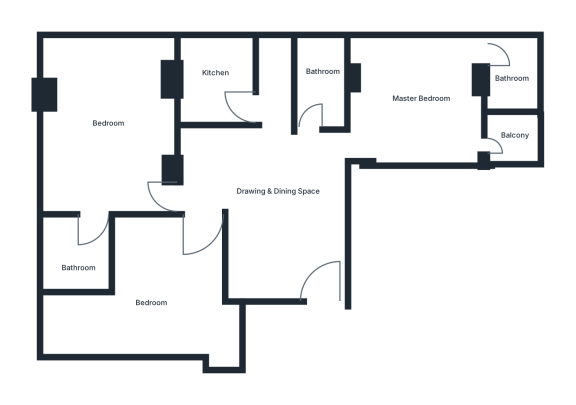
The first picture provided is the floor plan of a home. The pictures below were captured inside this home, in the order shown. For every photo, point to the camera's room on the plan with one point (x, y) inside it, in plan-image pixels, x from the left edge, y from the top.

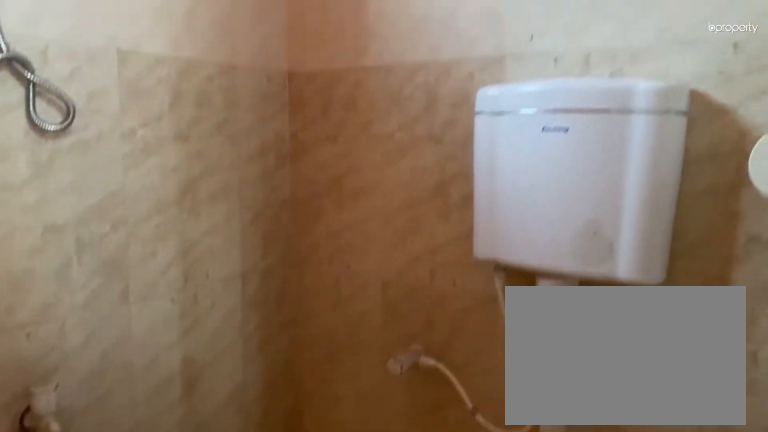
(508, 84)
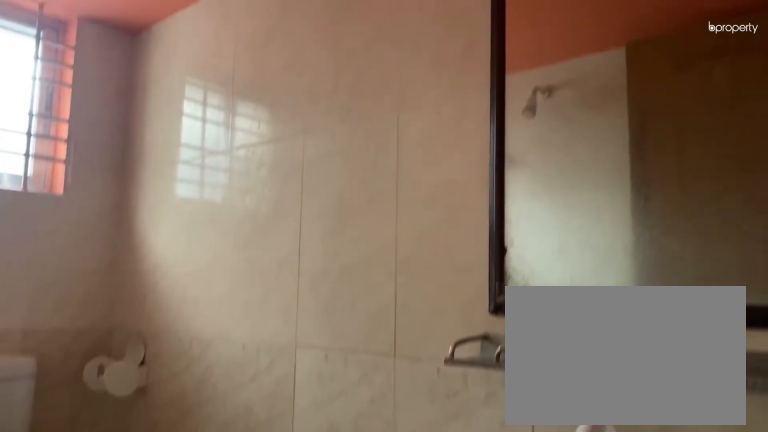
(319, 79)
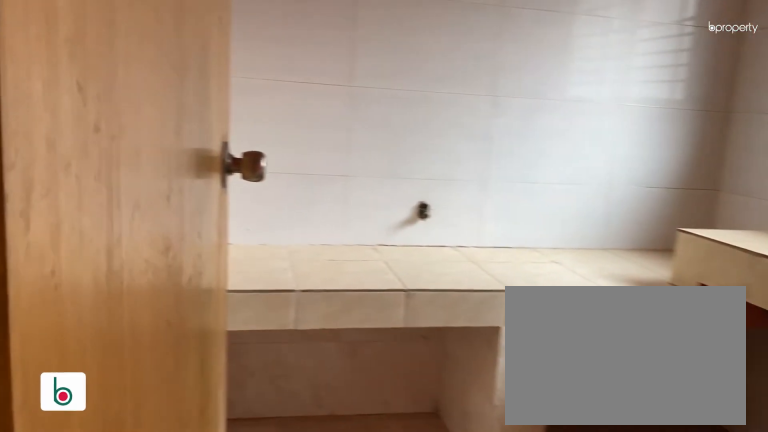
(221, 85)
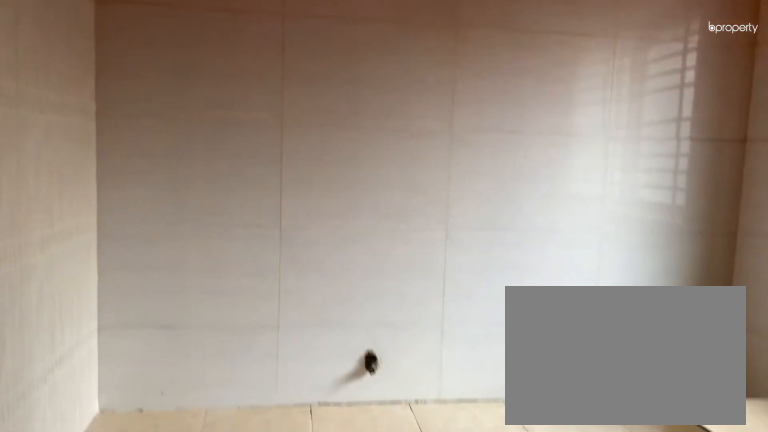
(221, 85)
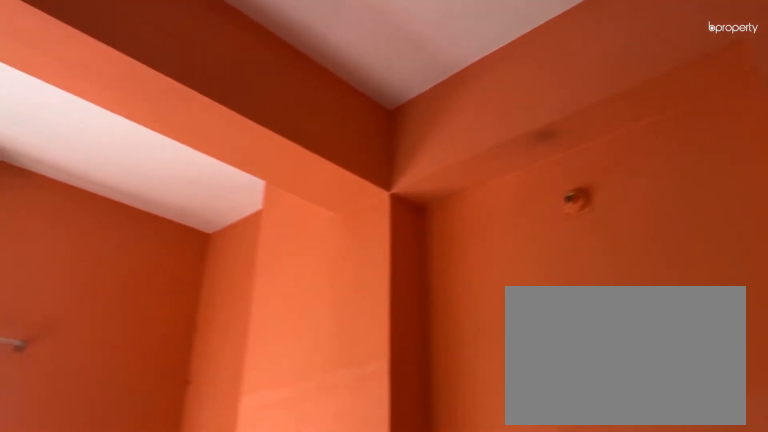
(104, 124)
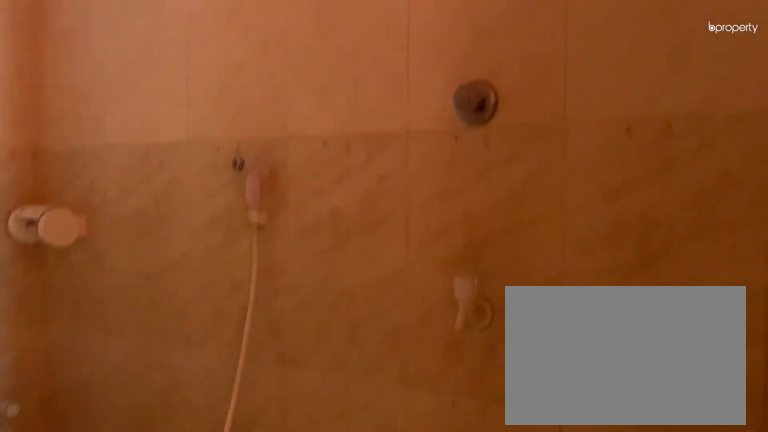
(86, 269)
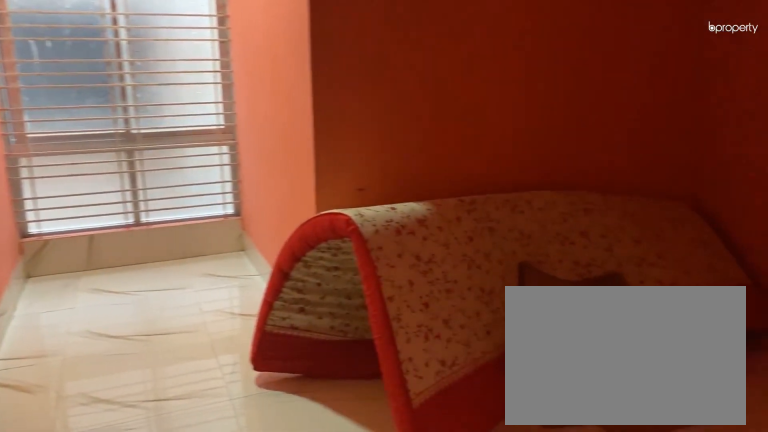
(176, 280)
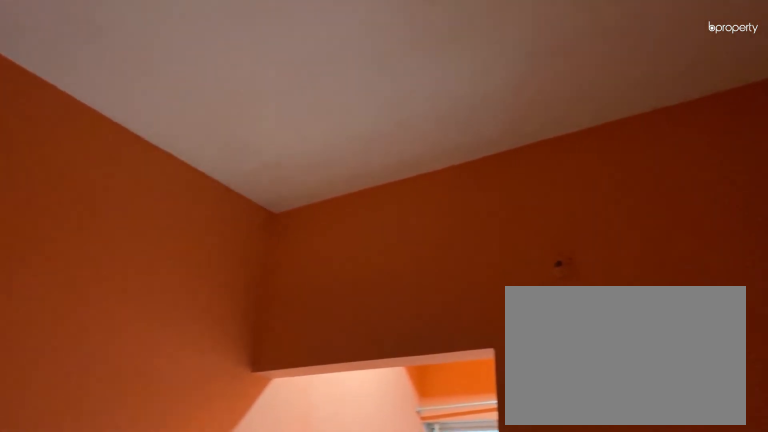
(176, 280)
